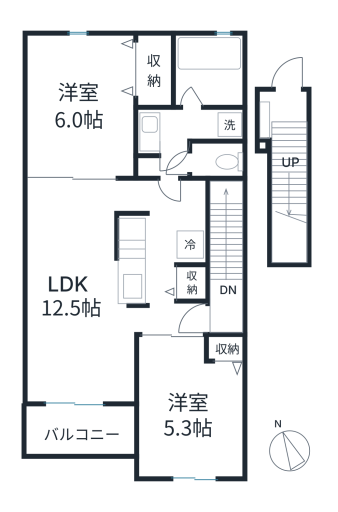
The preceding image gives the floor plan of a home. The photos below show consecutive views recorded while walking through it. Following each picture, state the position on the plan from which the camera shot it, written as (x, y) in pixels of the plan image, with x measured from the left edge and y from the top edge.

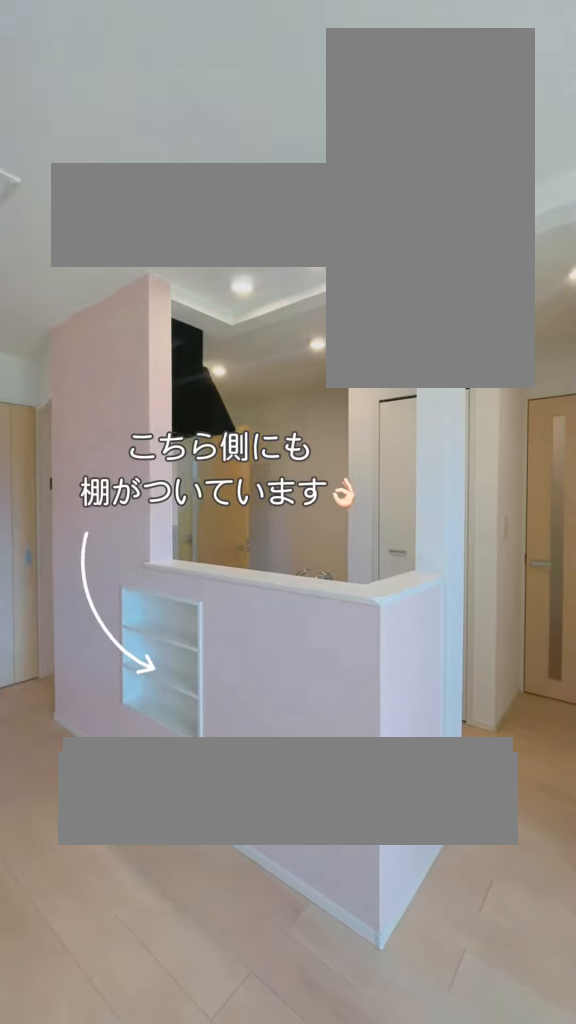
(70, 315)
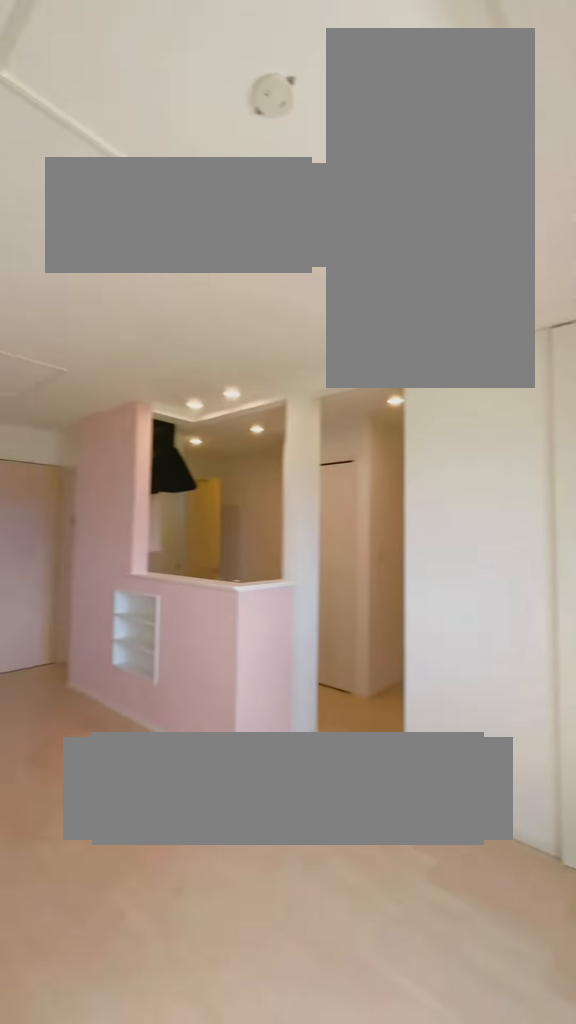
(42, 383)
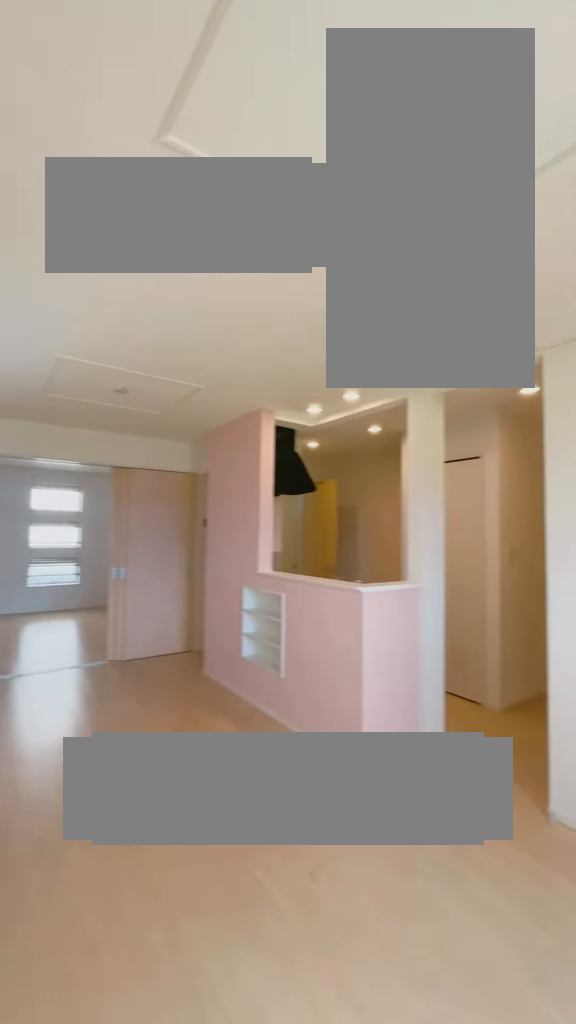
(42, 383)
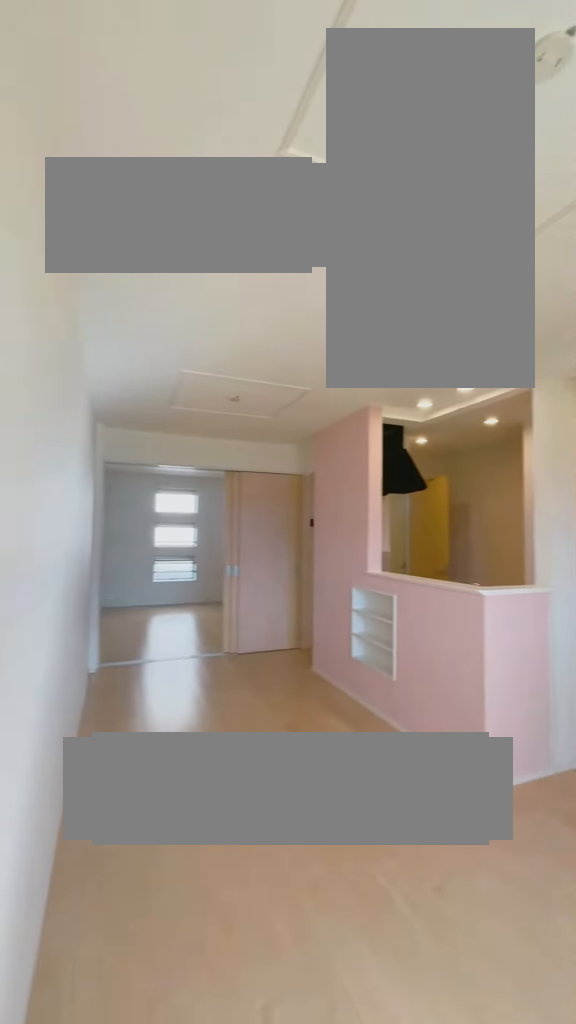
(42, 383)
